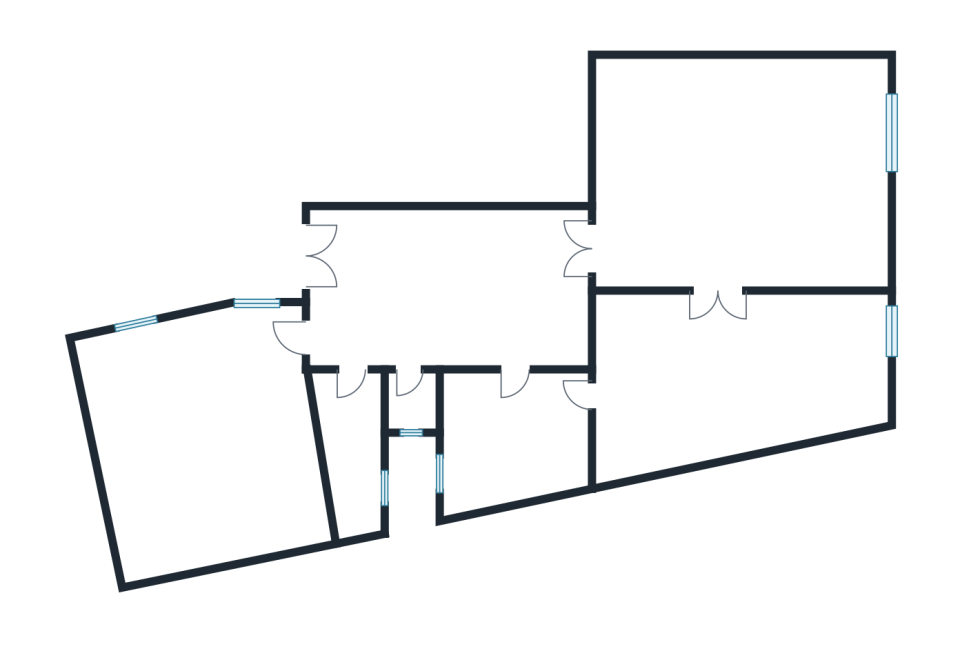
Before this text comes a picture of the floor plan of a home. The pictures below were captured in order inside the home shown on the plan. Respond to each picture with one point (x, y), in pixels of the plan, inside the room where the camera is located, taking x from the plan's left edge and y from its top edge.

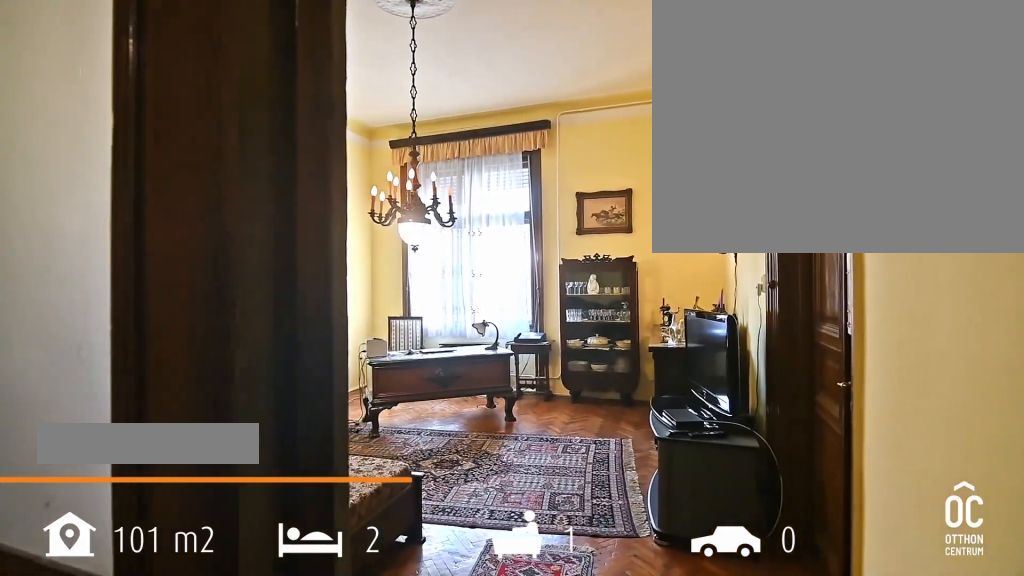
(741, 173)
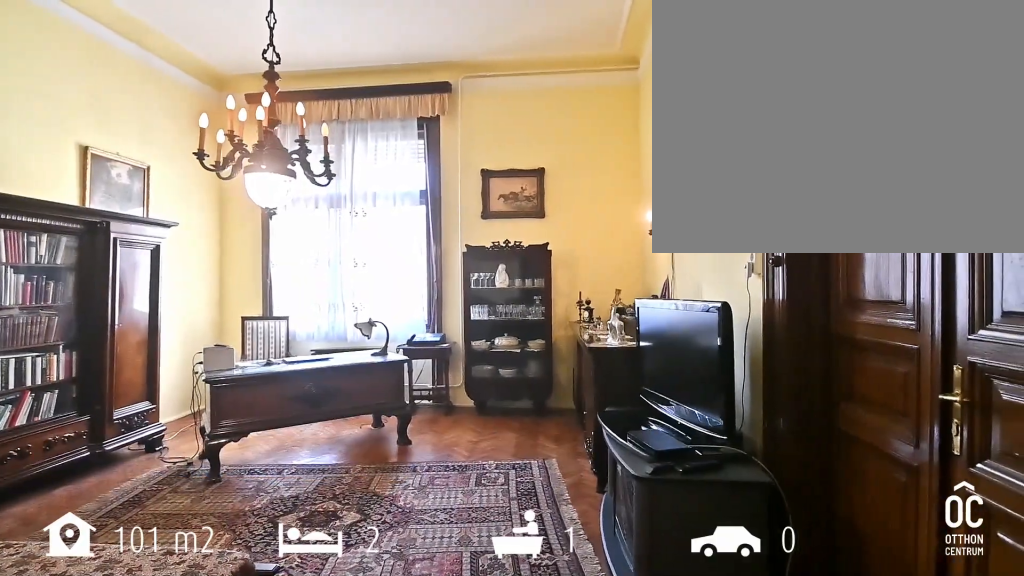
(741, 173)
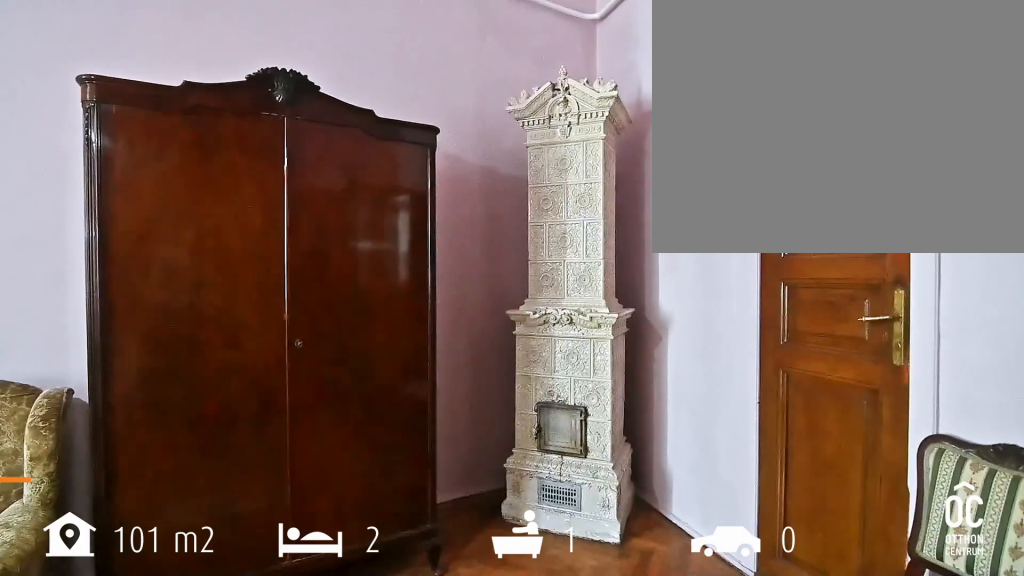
(733, 370)
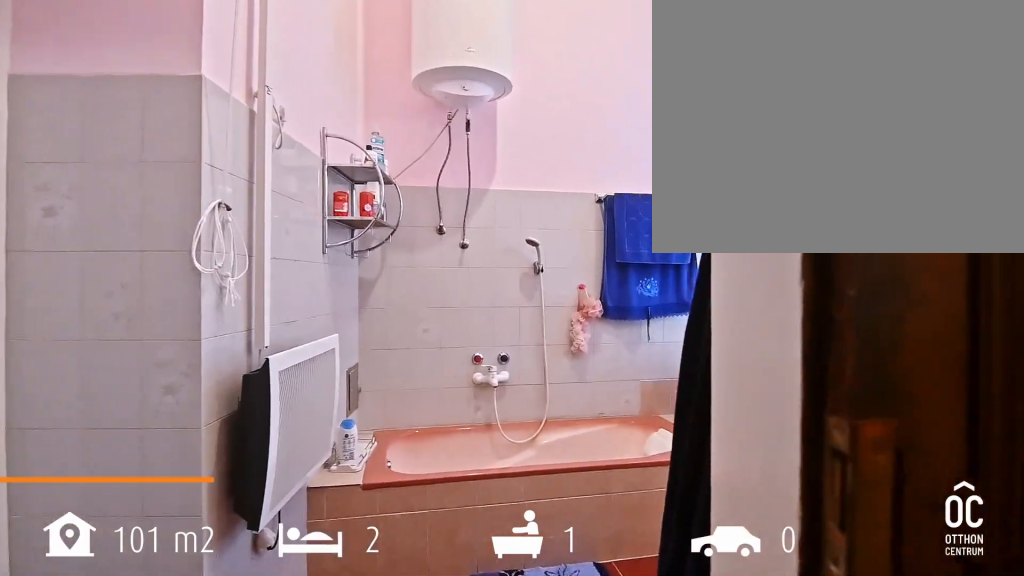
(506, 433)
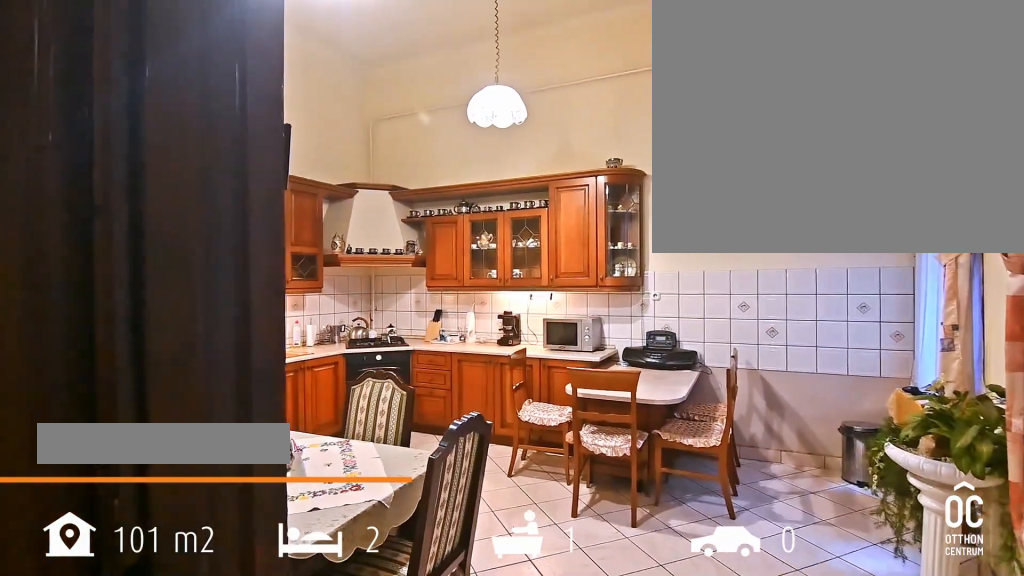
(205, 442)
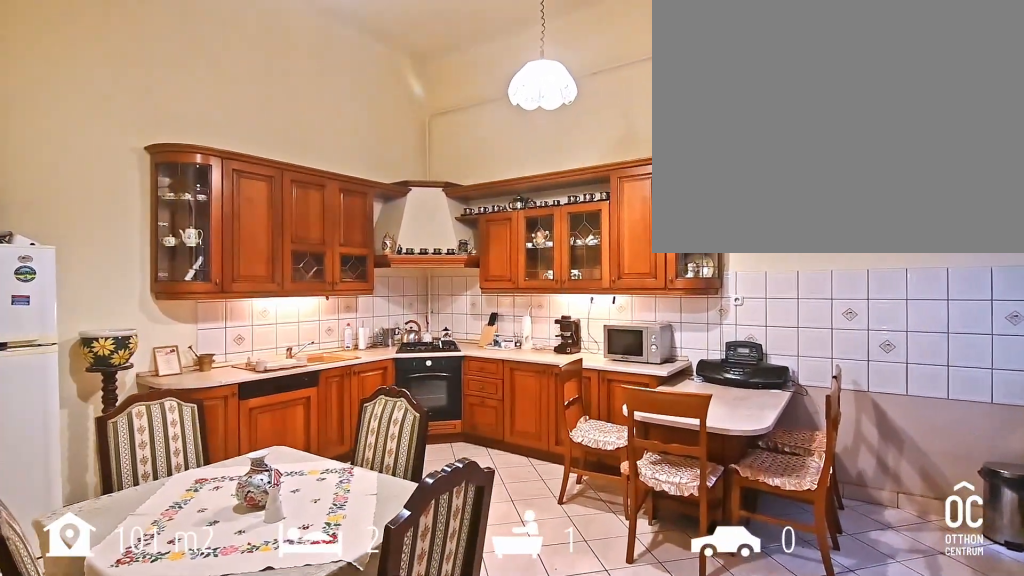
(205, 442)
